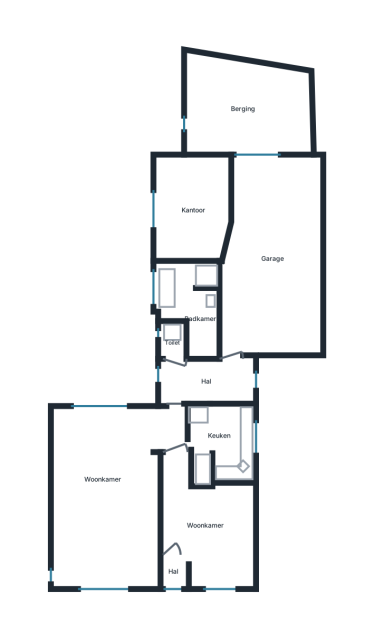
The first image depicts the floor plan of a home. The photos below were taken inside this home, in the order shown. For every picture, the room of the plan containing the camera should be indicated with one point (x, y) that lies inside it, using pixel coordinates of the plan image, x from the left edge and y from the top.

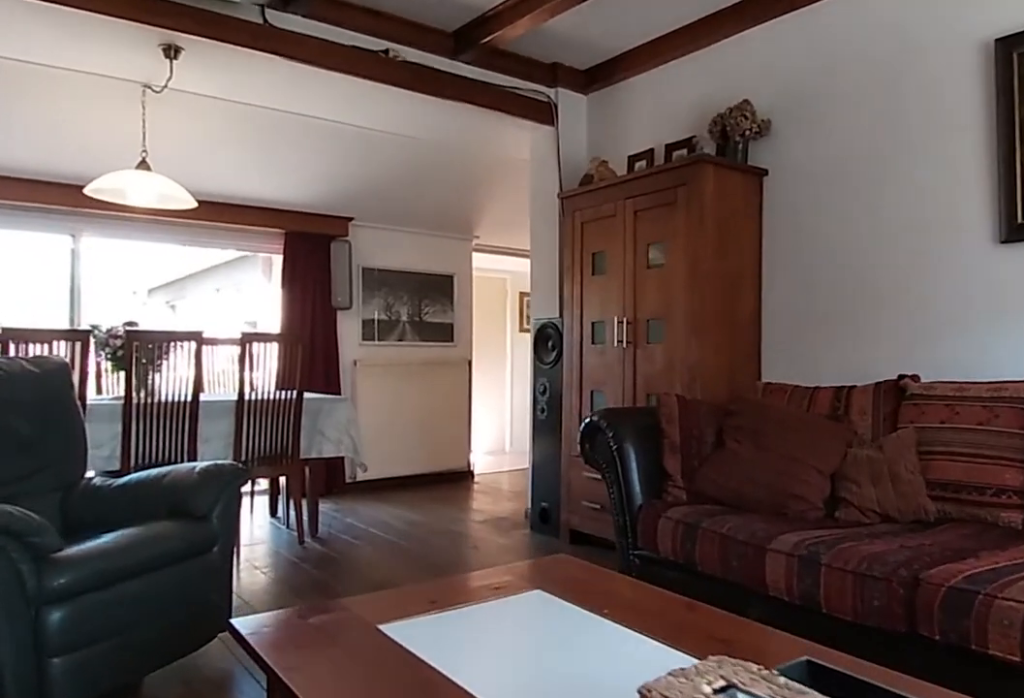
(104, 585)
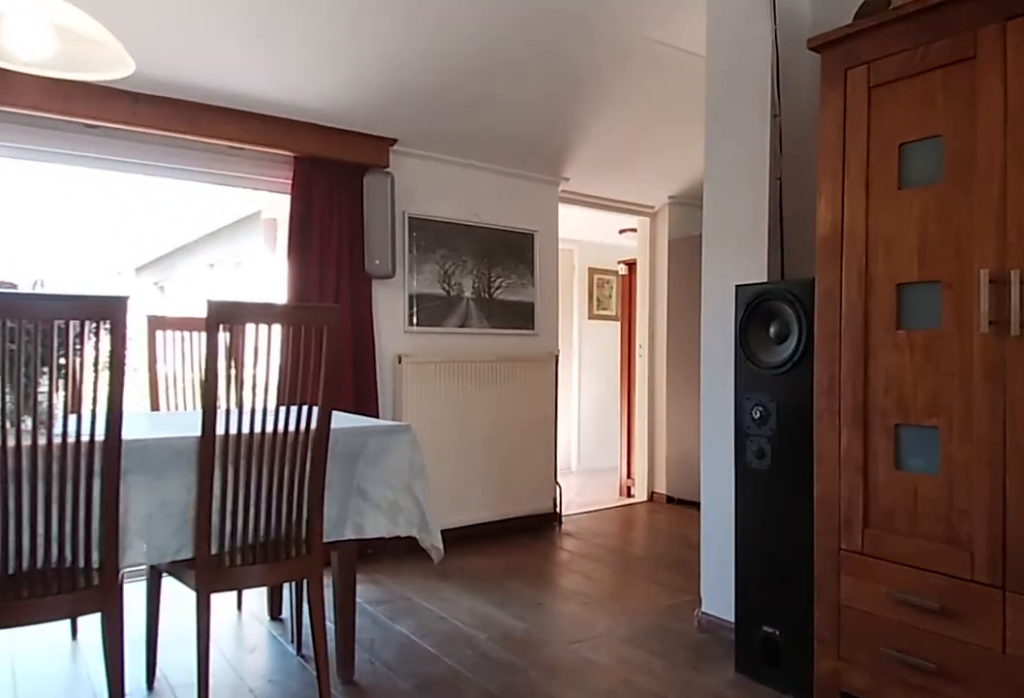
(104, 585)
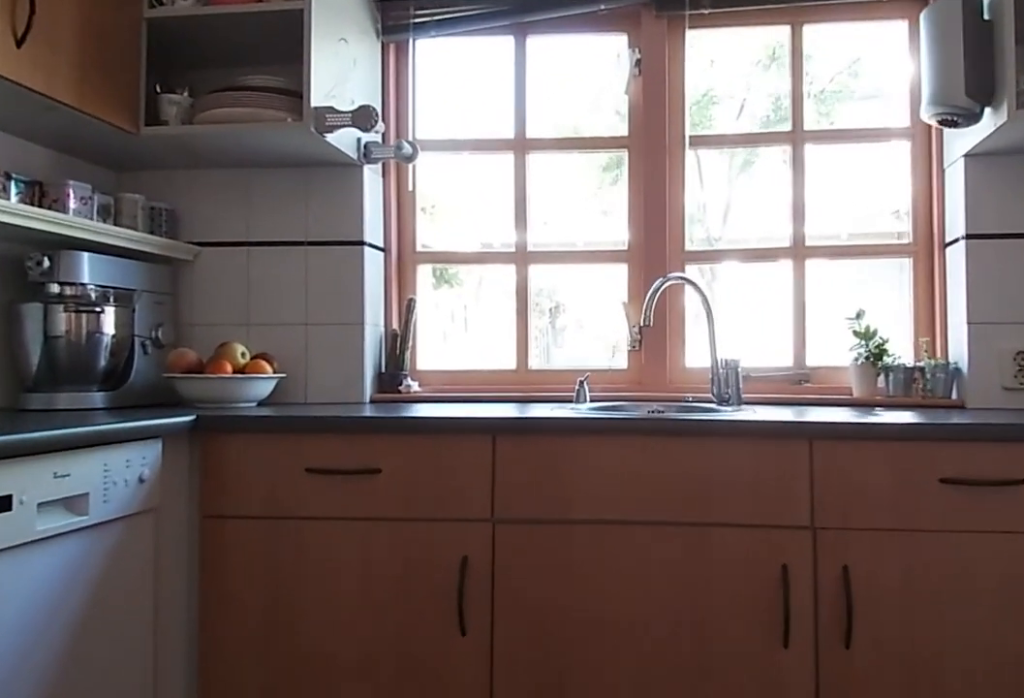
(223, 437)
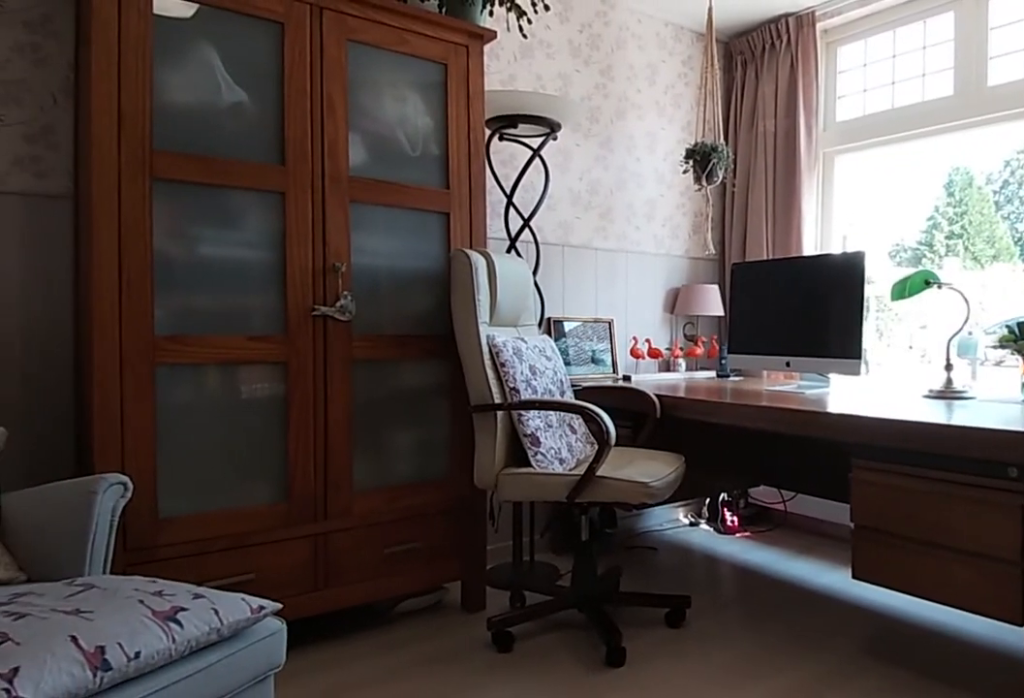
(207, 526)
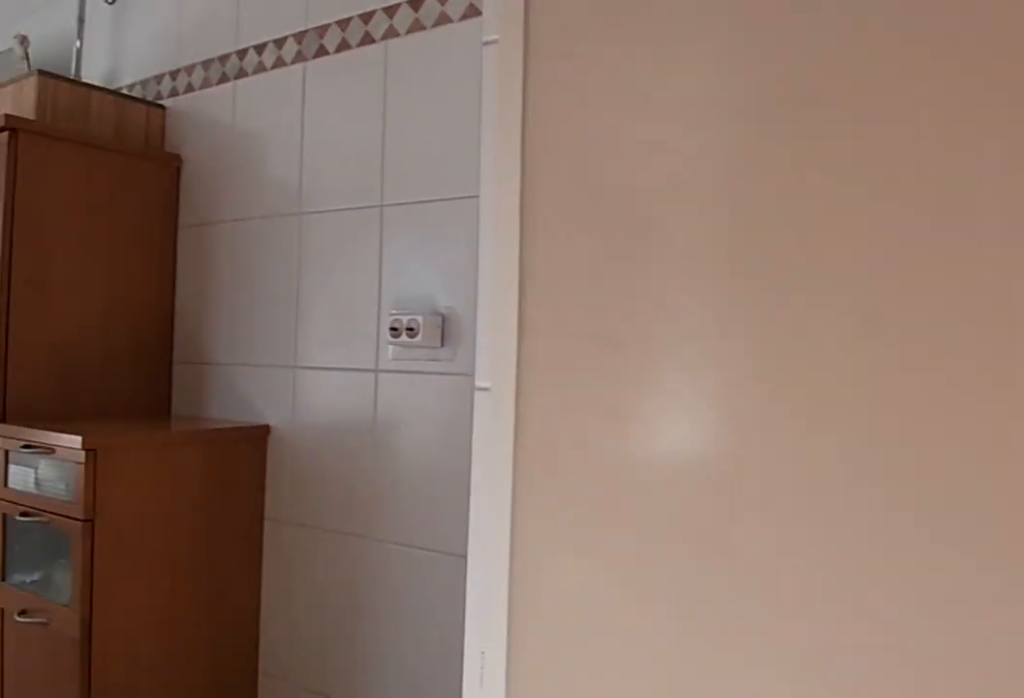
(205, 379)
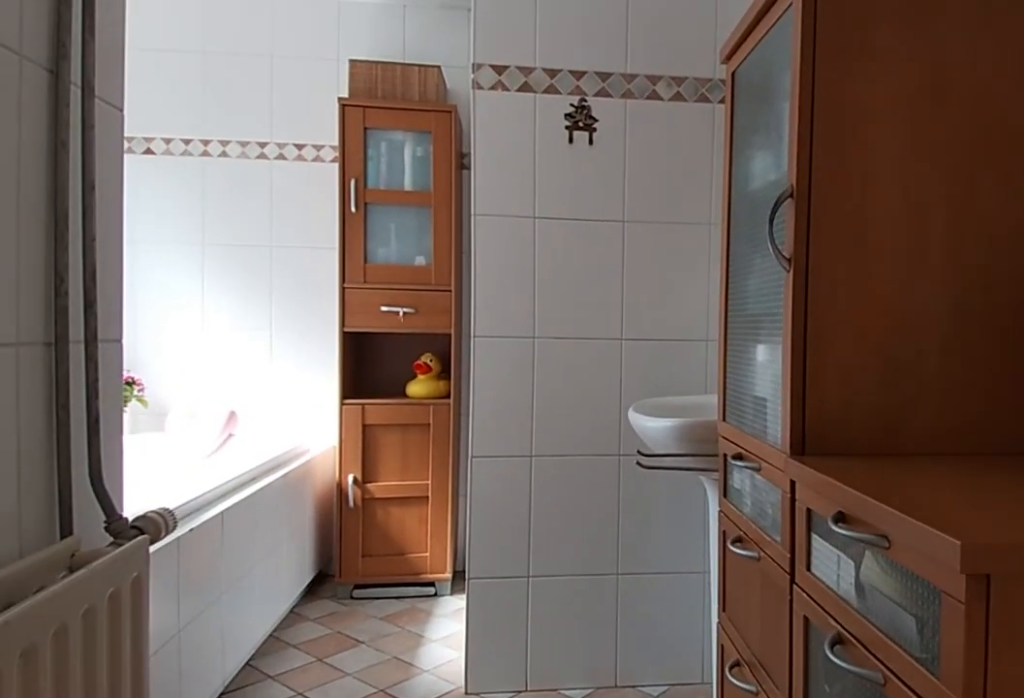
(190, 303)
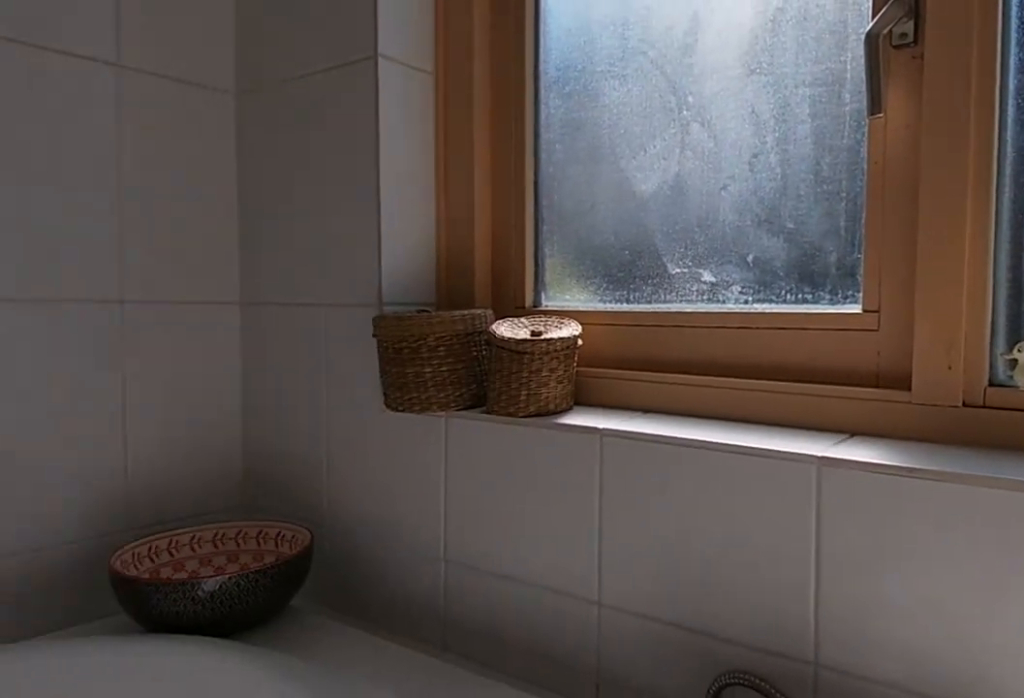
(190, 303)
